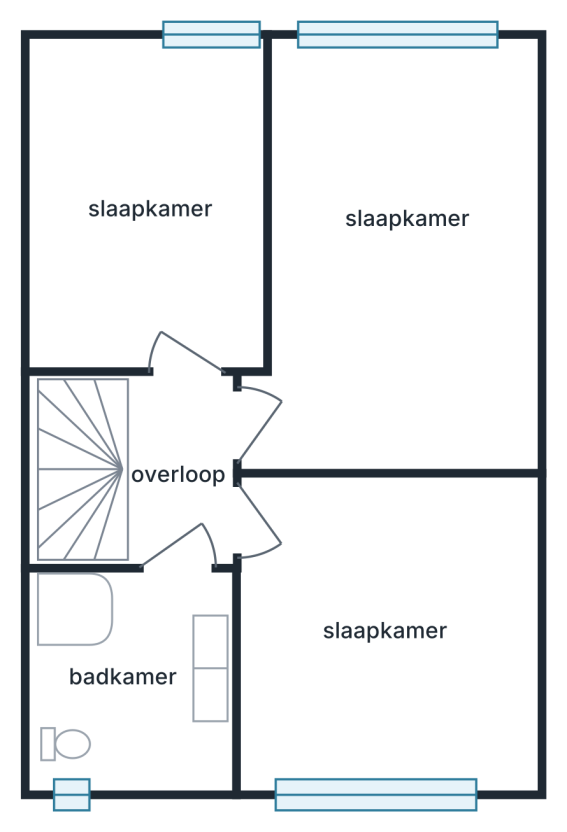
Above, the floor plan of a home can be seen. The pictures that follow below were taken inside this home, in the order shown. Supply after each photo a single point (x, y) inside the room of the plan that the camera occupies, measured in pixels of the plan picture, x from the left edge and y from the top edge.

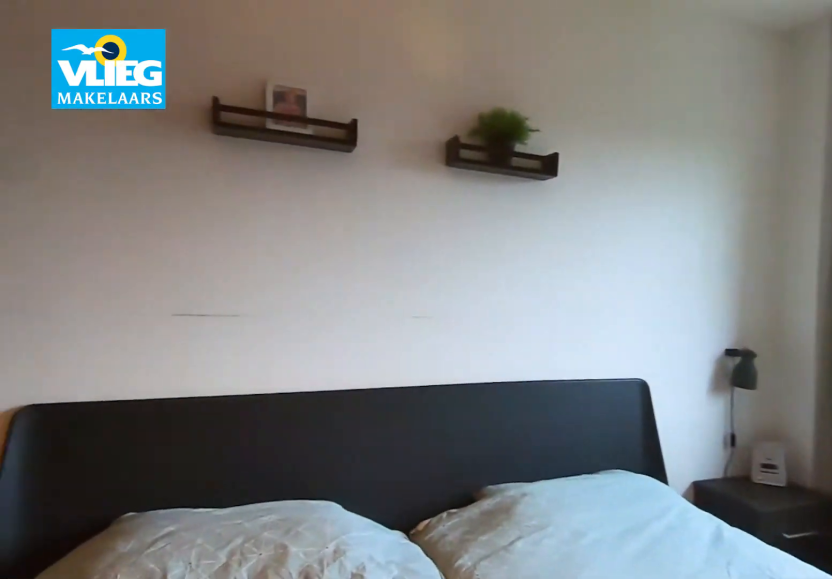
(394, 191)
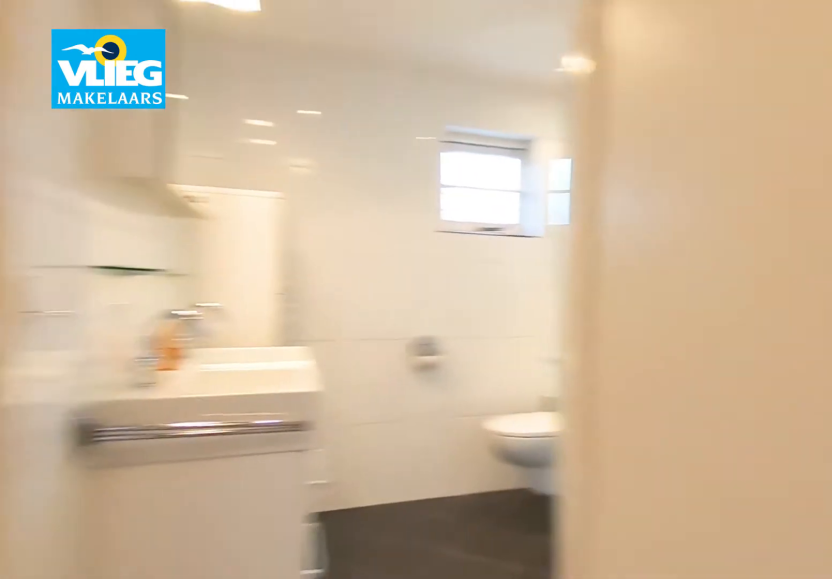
(177, 478)
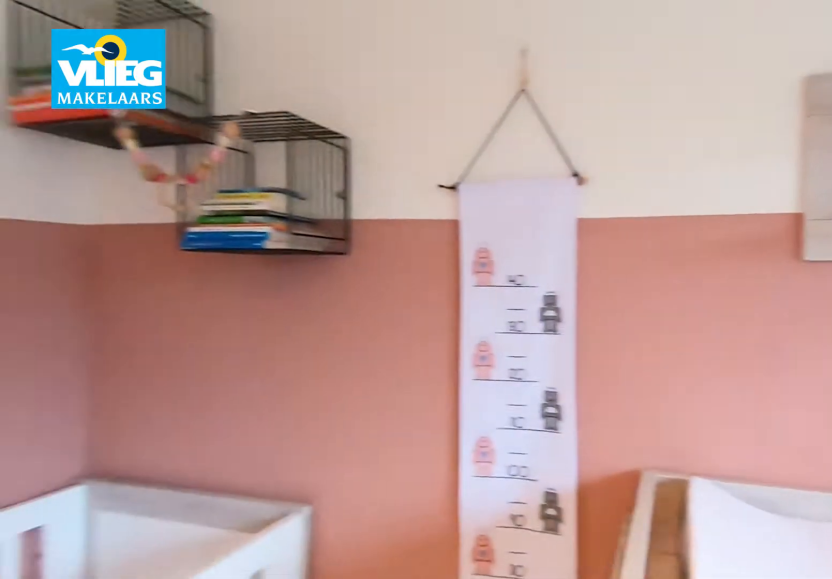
(384, 629)
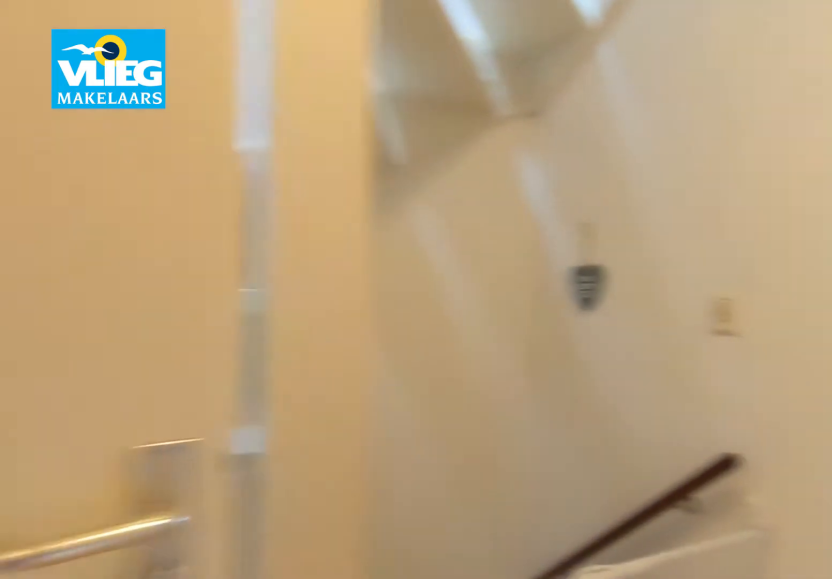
(177, 478)
